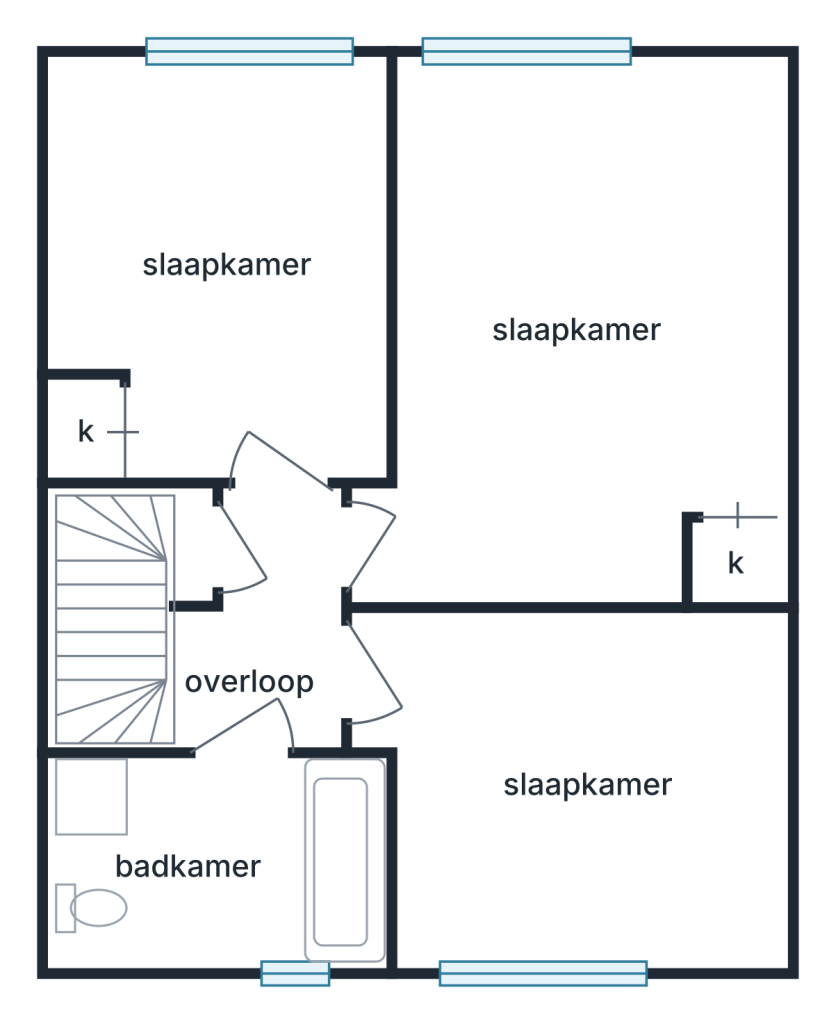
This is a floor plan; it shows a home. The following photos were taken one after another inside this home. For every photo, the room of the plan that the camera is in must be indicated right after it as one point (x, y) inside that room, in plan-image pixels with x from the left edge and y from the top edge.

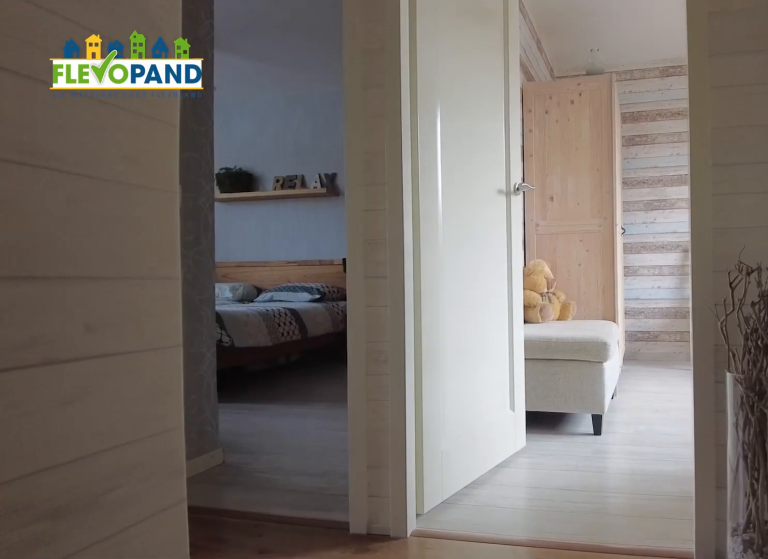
(267, 636)
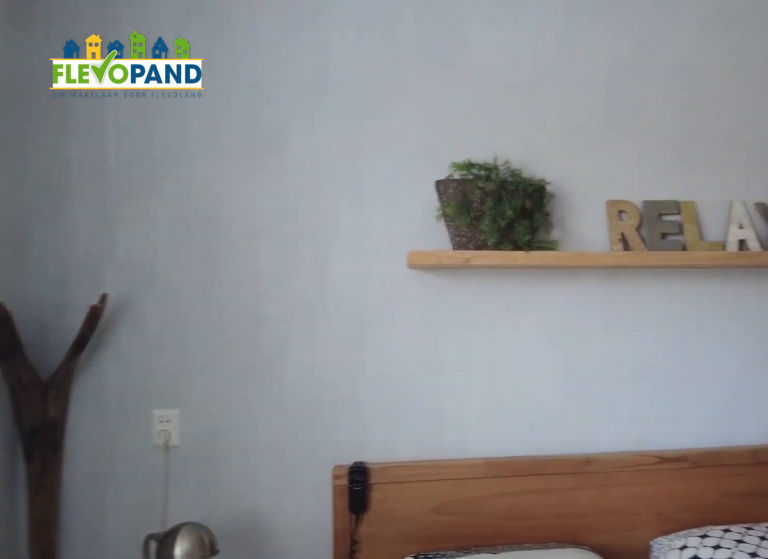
(555, 587)
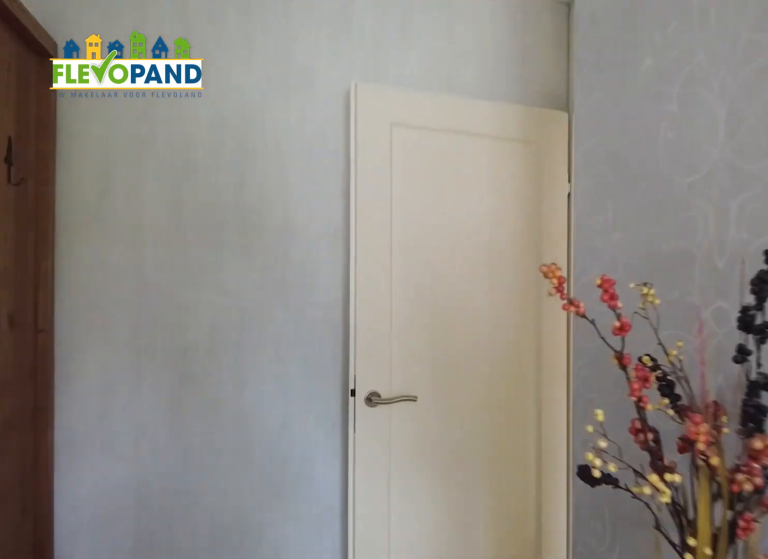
(555, 587)
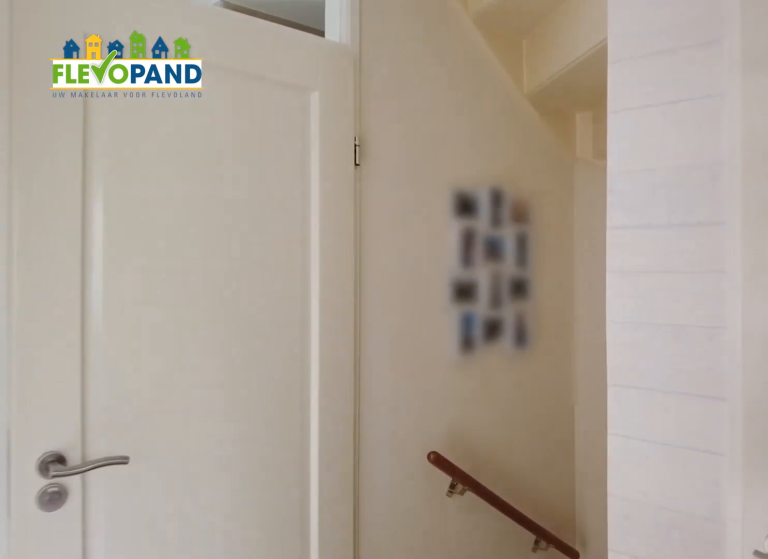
(269, 631)
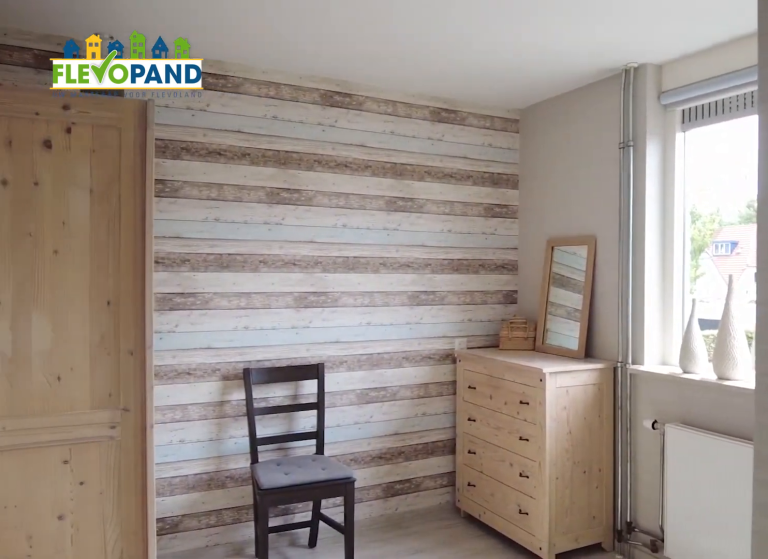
(580, 783)
